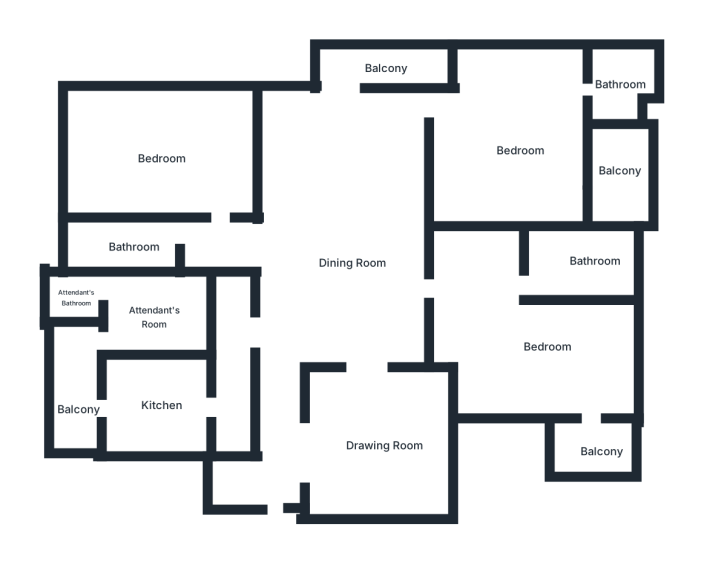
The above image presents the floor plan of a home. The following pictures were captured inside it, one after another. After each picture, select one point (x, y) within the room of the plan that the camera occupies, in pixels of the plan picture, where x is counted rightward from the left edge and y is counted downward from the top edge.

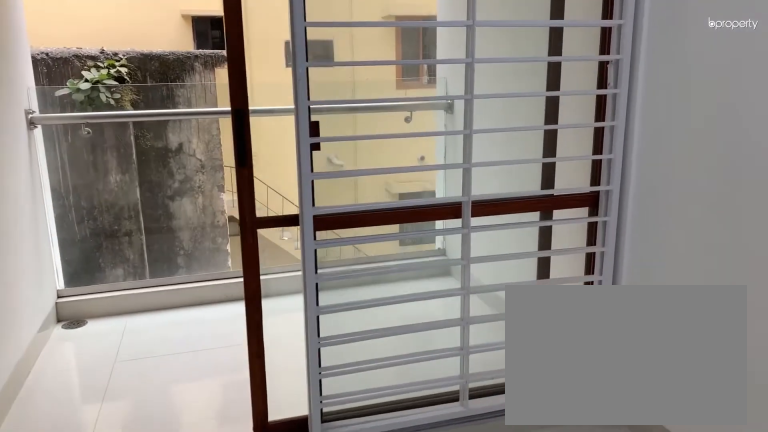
(522, 148)
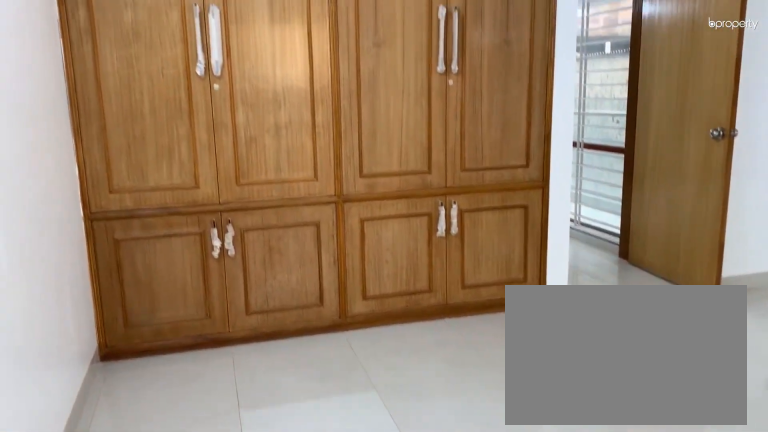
(522, 148)
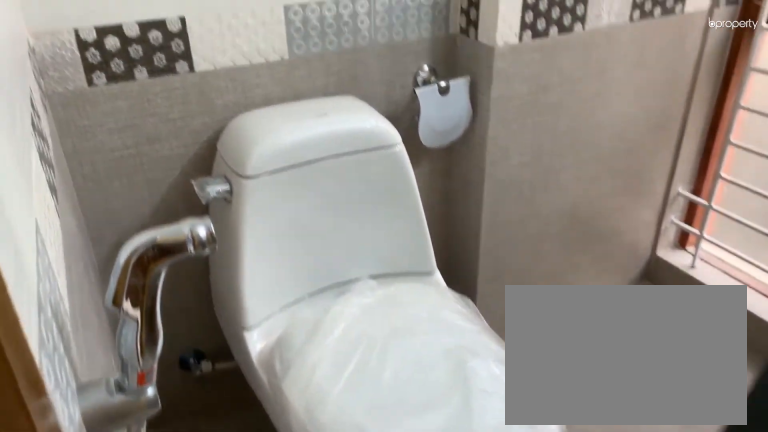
(622, 88)
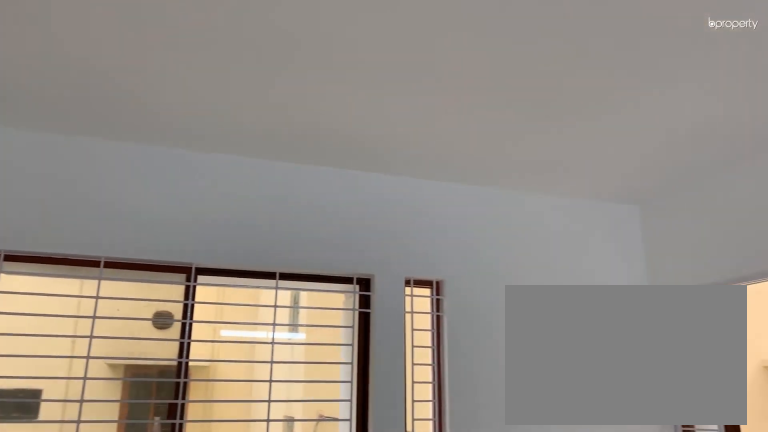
(548, 344)
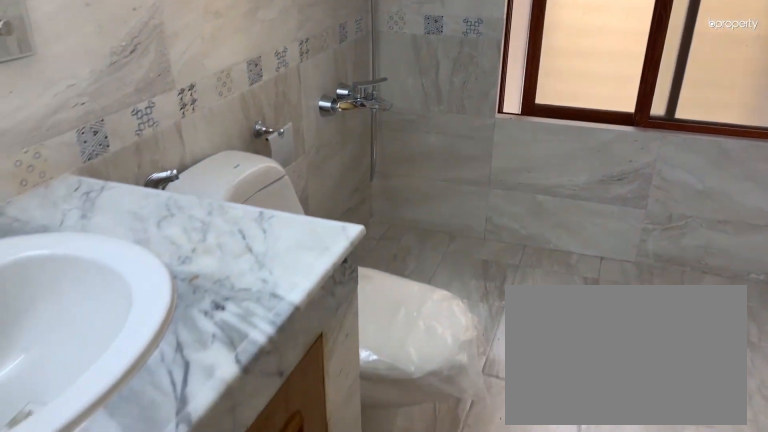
(592, 263)
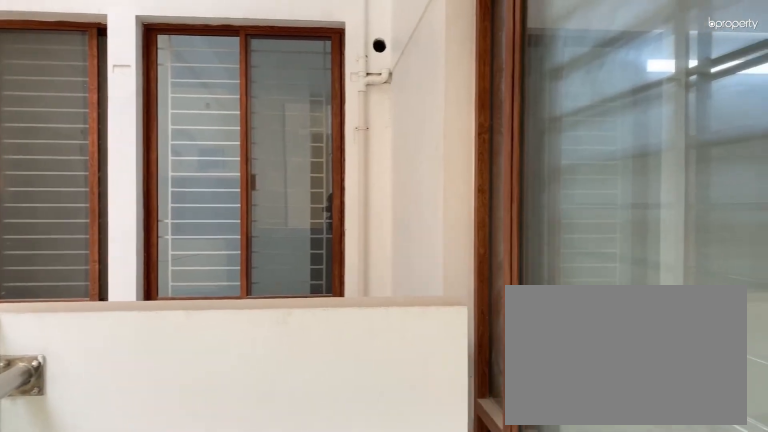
(597, 447)
